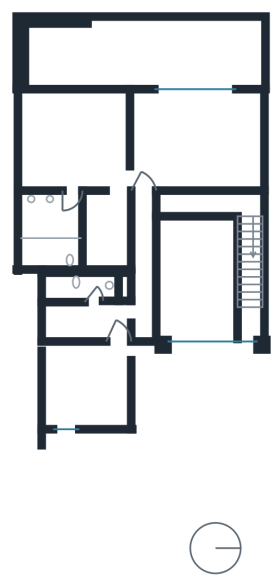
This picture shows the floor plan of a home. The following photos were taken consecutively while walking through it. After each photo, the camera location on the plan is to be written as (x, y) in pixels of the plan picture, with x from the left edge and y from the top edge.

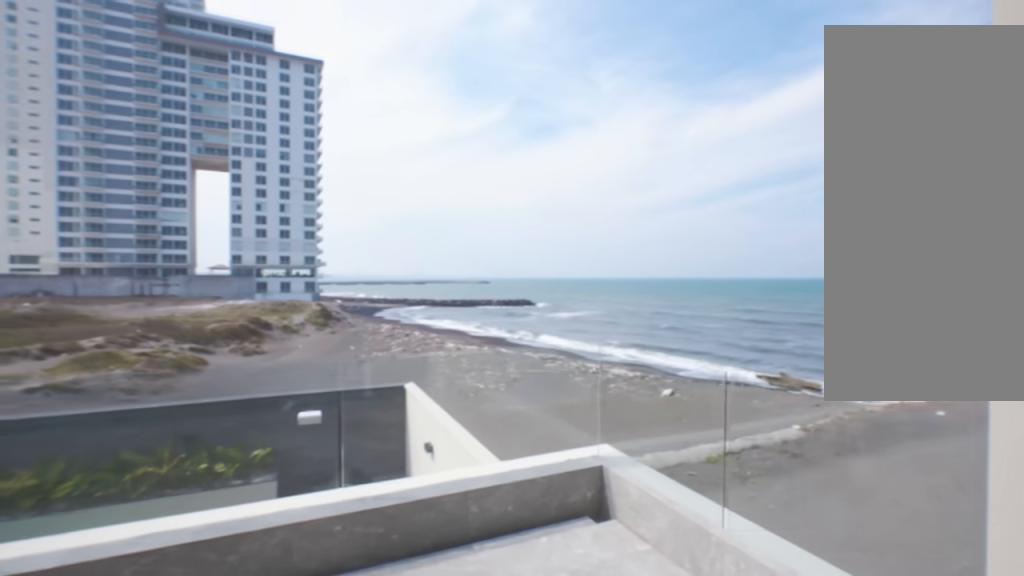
(225, 57)
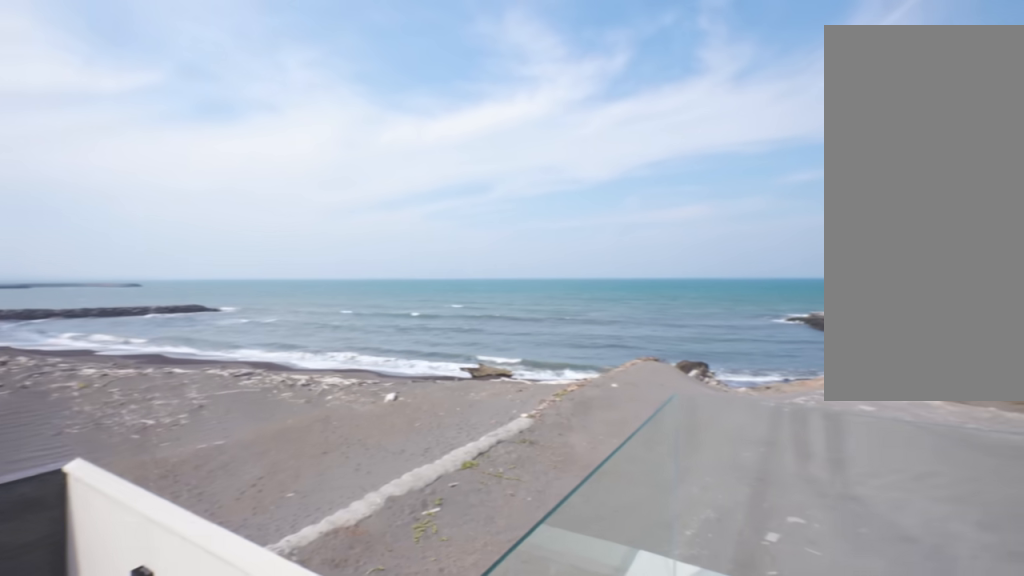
(215, 38)
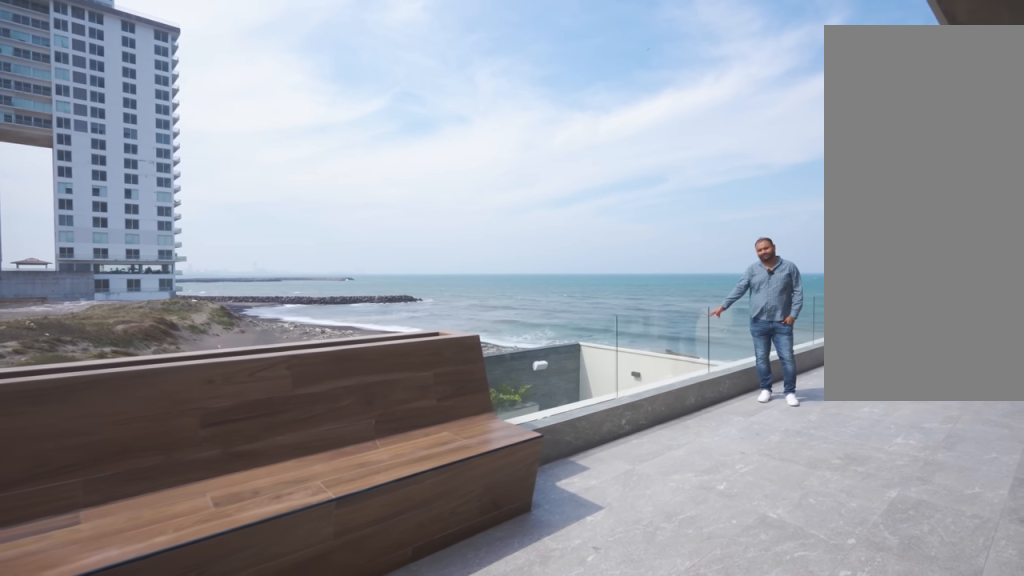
(62, 48)
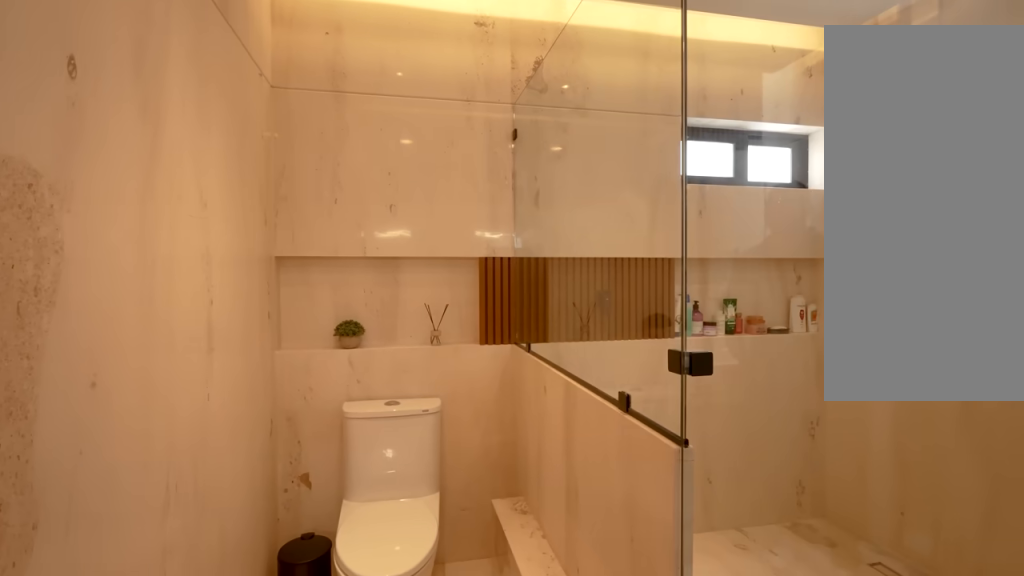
(65, 211)
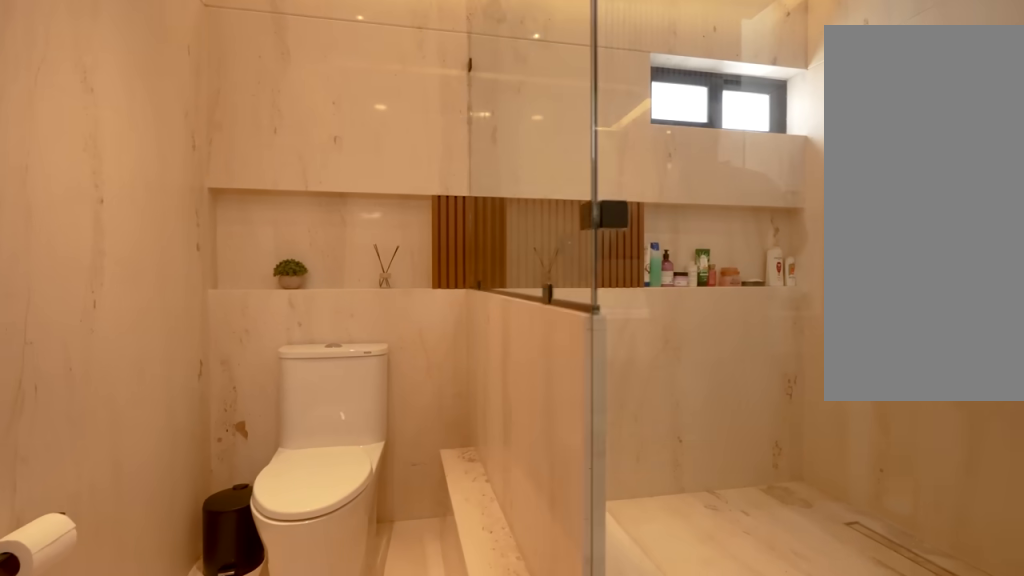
(62, 211)
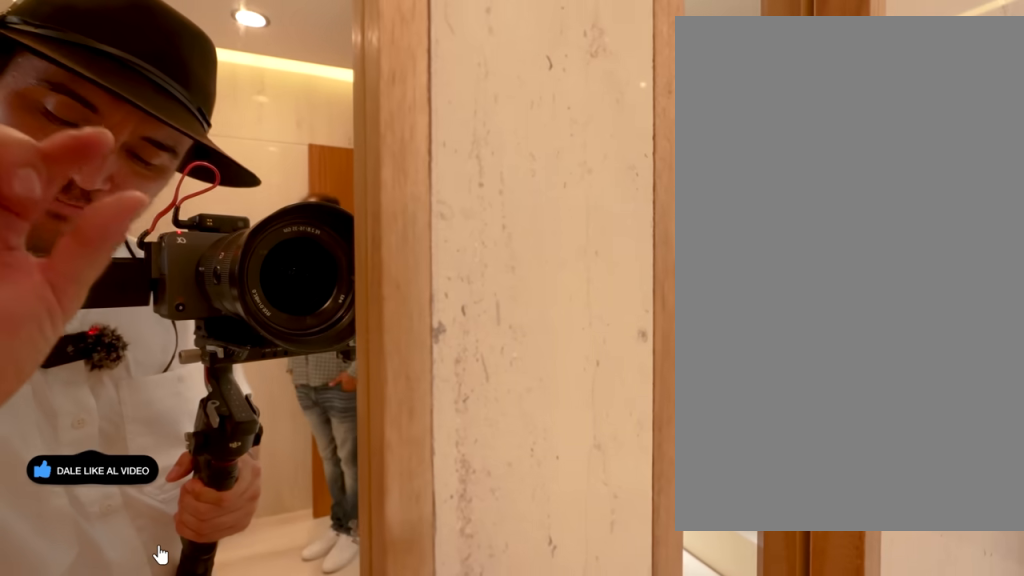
(35, 214)
